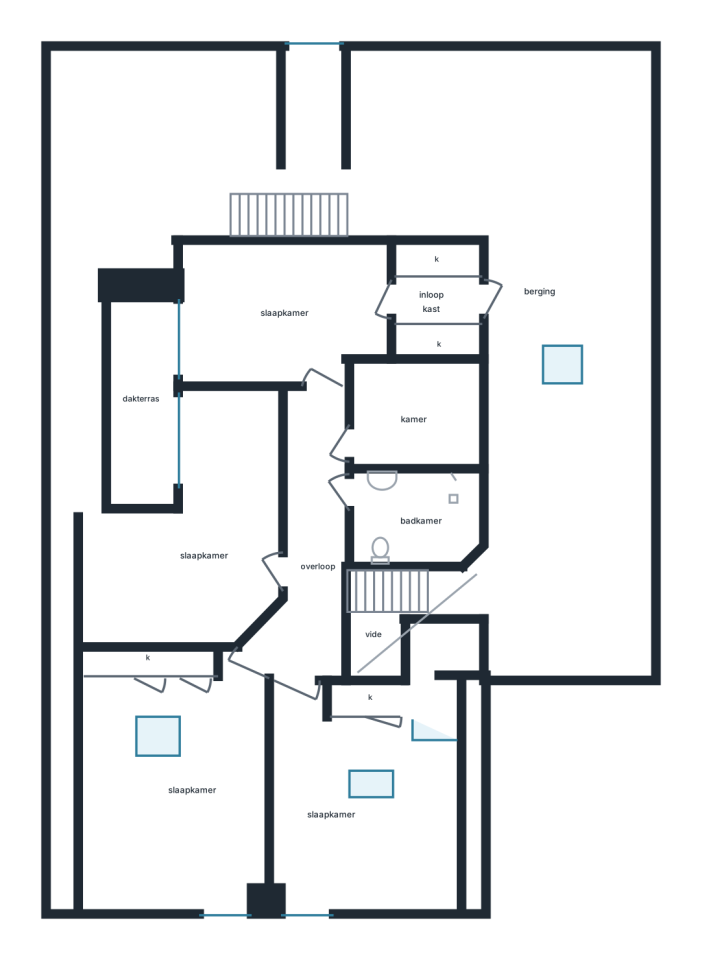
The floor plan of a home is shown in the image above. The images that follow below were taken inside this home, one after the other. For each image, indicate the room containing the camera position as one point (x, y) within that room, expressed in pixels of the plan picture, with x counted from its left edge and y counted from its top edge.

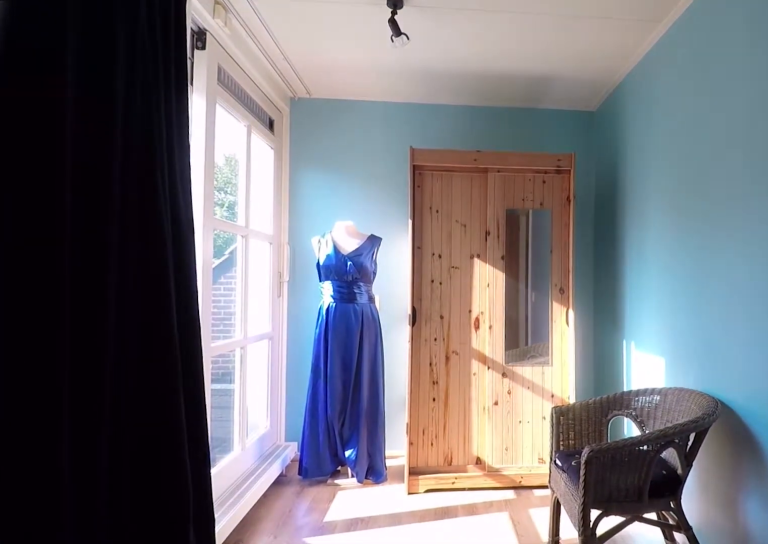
(214, 526)
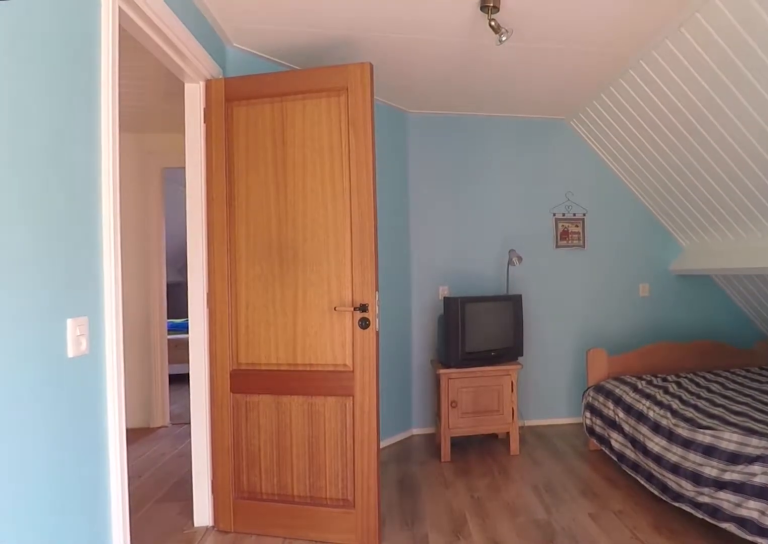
(214, 526)
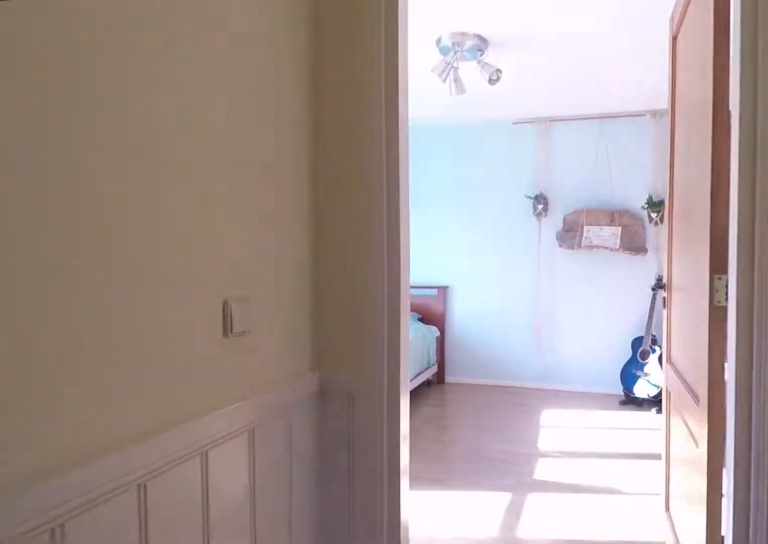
(311, 545)
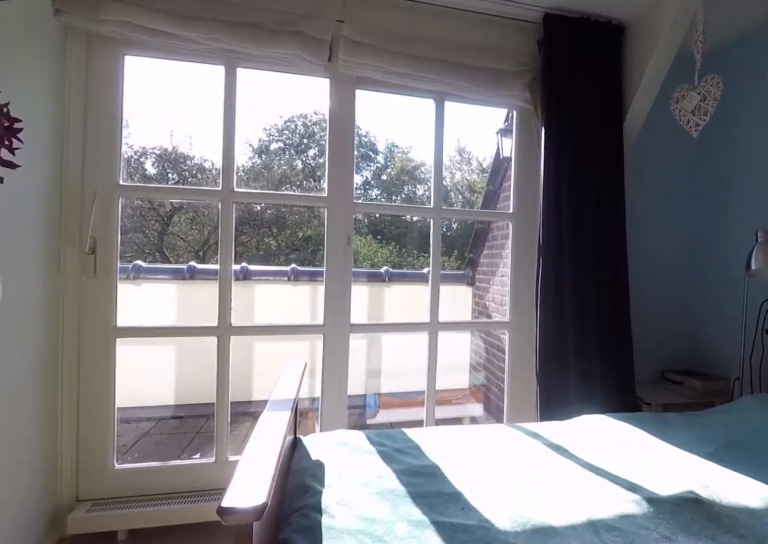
(282, 312)
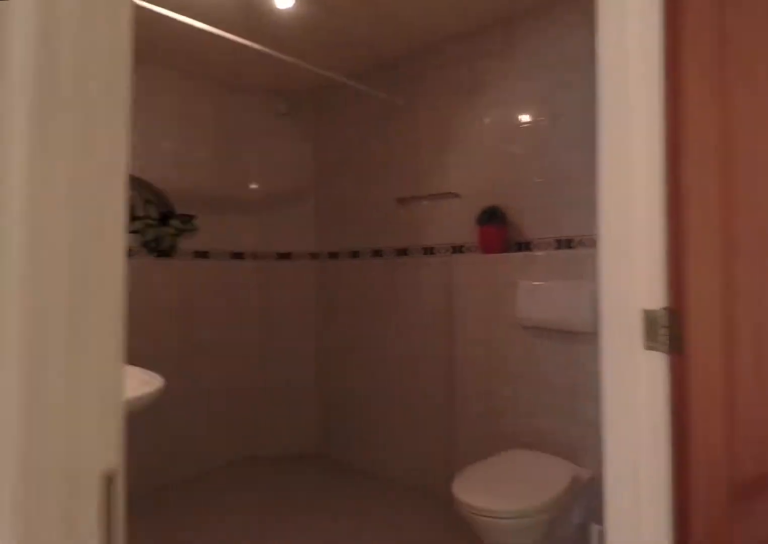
(311, 545)
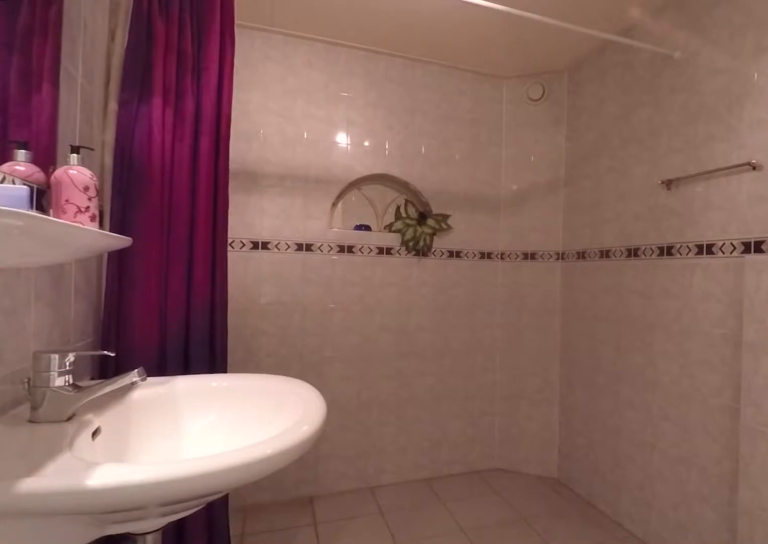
(414, 516)
